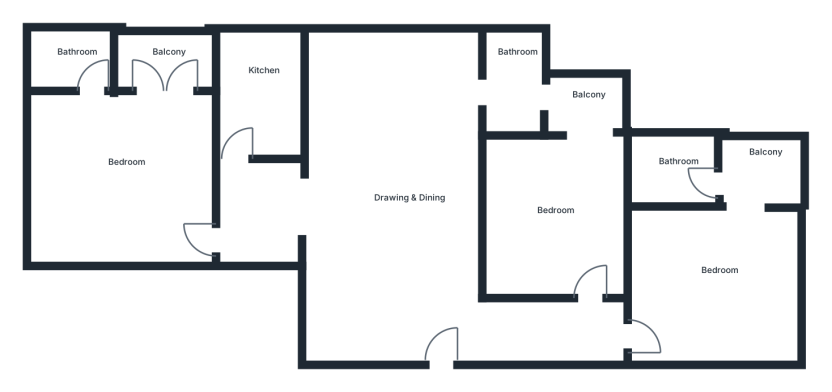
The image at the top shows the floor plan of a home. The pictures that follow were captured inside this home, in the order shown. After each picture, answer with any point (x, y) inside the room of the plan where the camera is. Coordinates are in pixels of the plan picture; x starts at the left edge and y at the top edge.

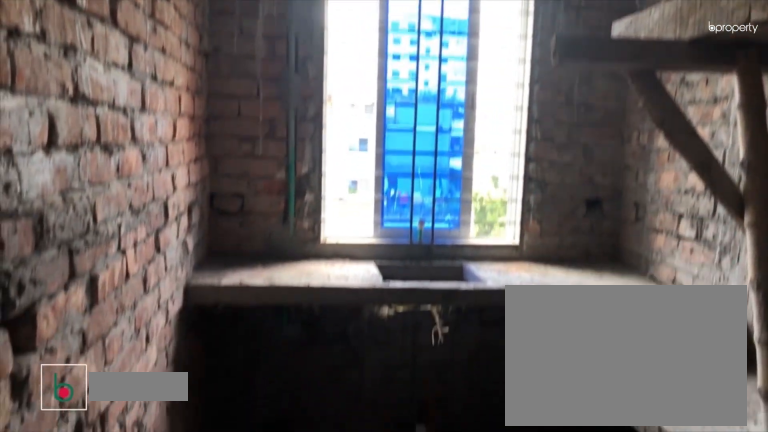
(274, 94)
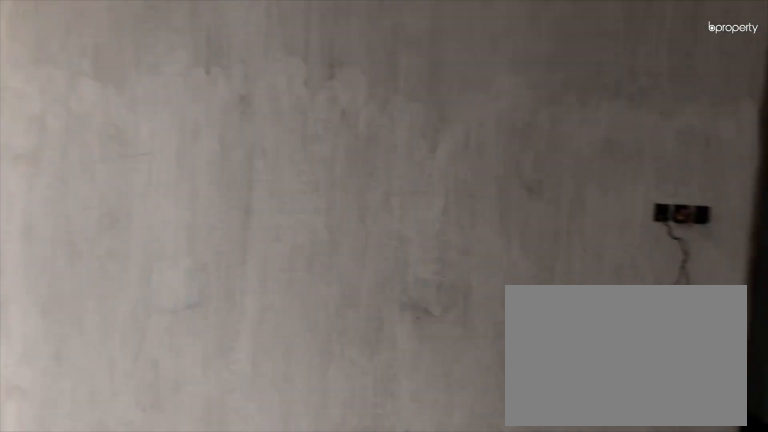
(116, 161)
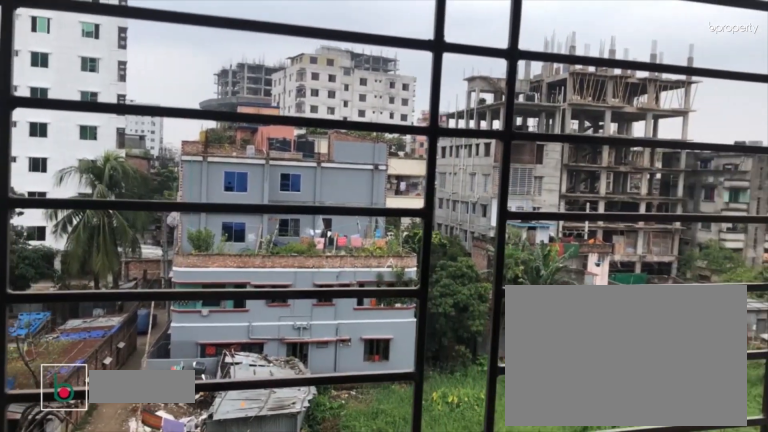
(169, 59)
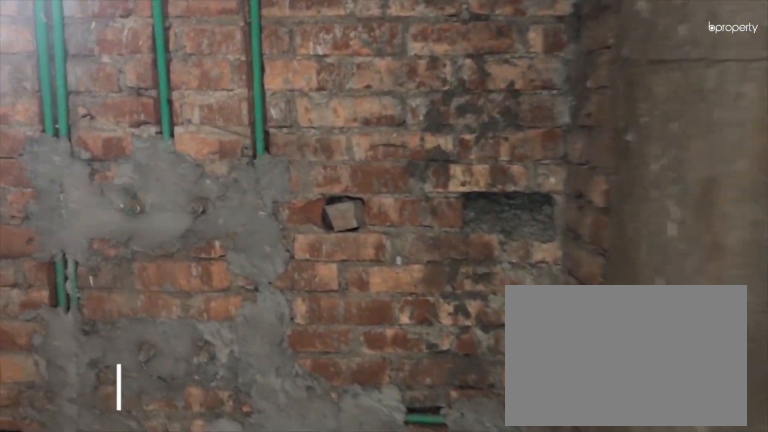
(81, 58)
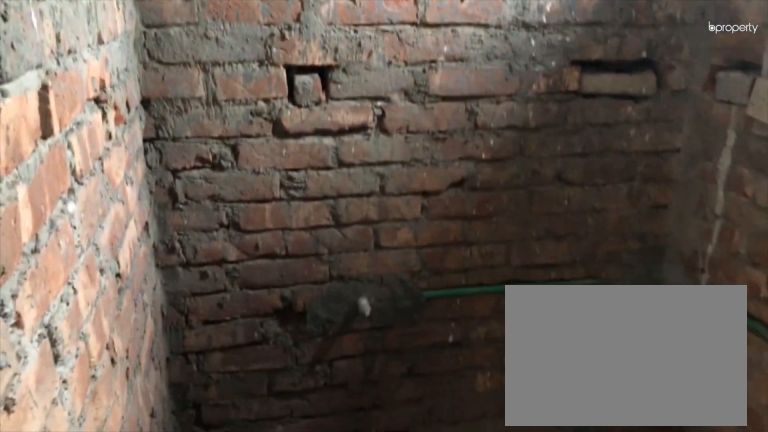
(81, 58)
